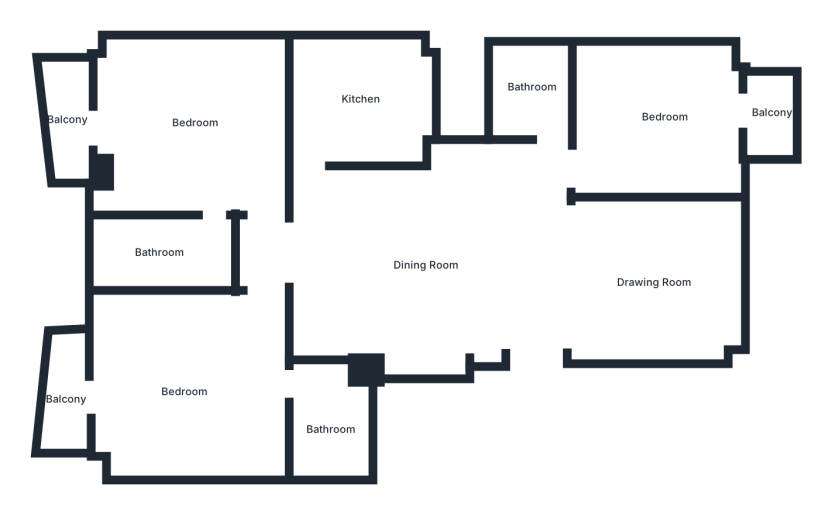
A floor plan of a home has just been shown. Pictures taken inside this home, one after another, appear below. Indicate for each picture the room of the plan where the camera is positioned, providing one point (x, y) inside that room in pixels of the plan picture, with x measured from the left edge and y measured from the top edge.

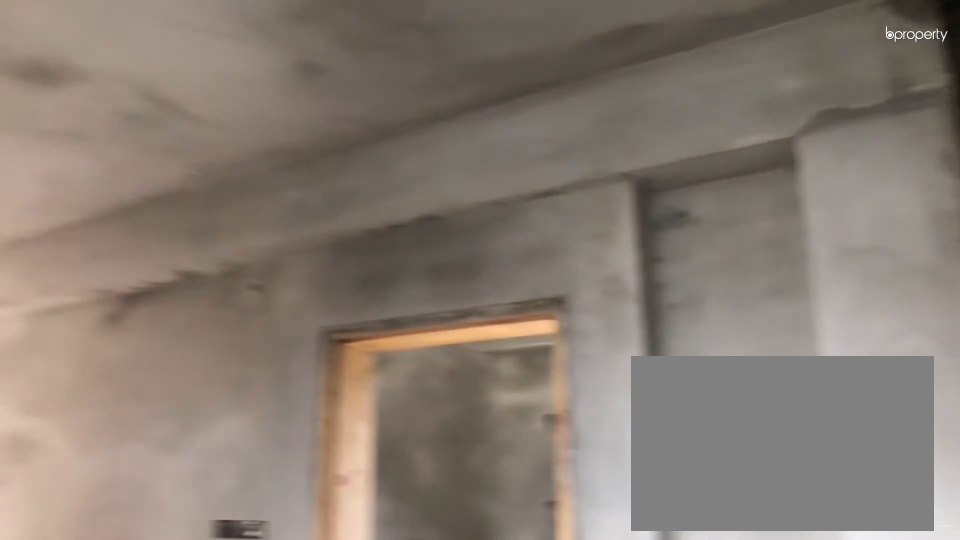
(645, 280)
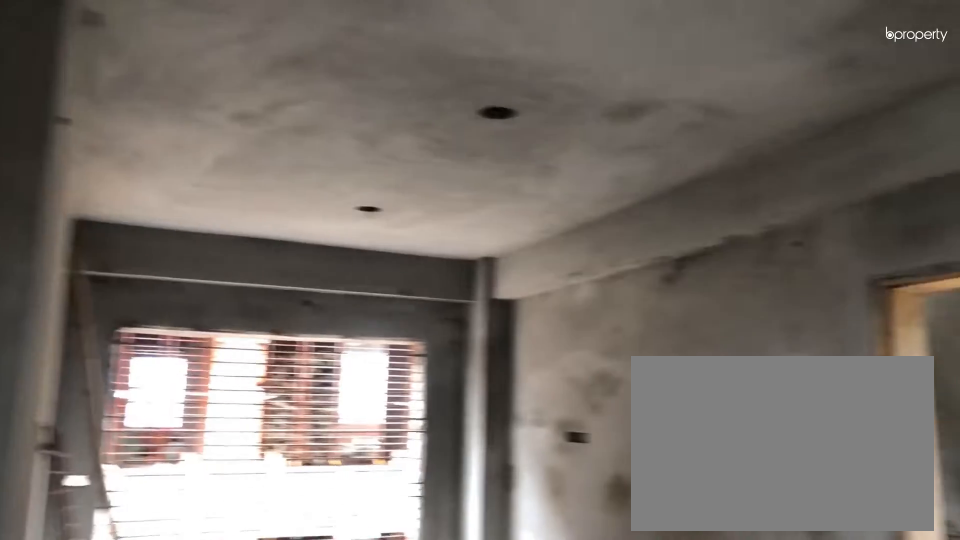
(417, 264)
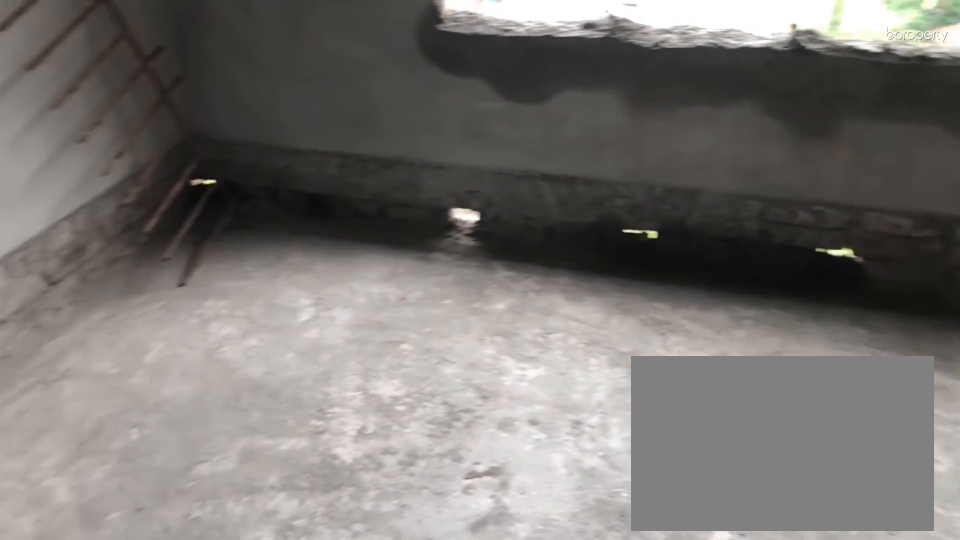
(651, 116)
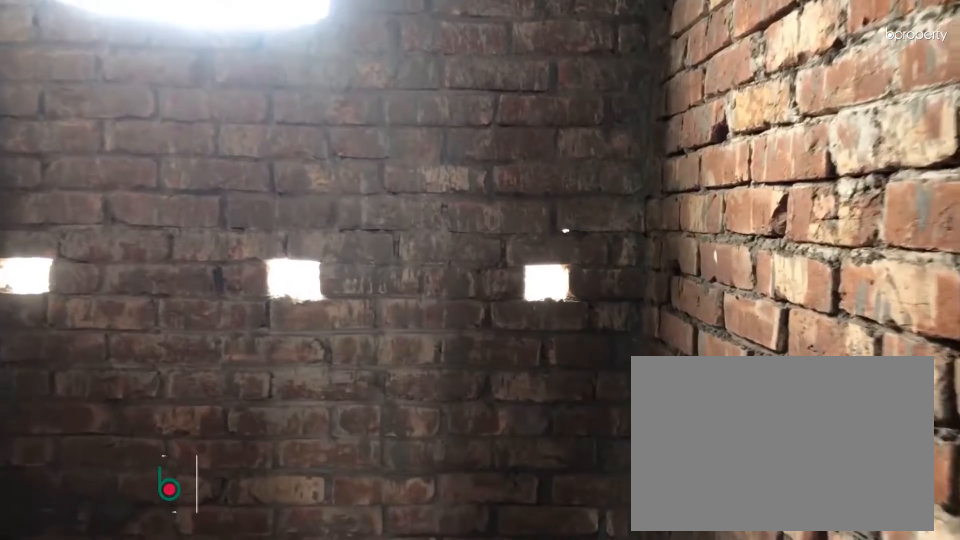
(531, 89)
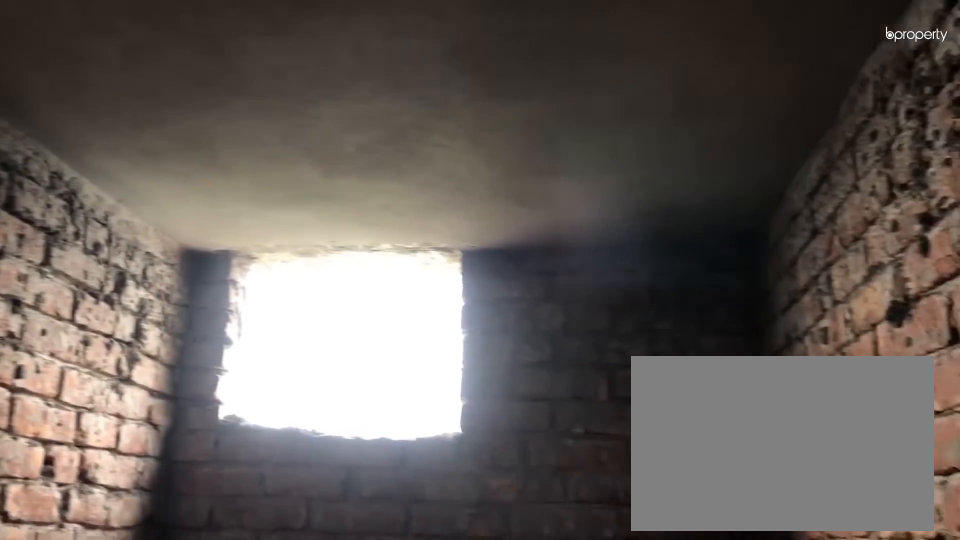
(531, 89)
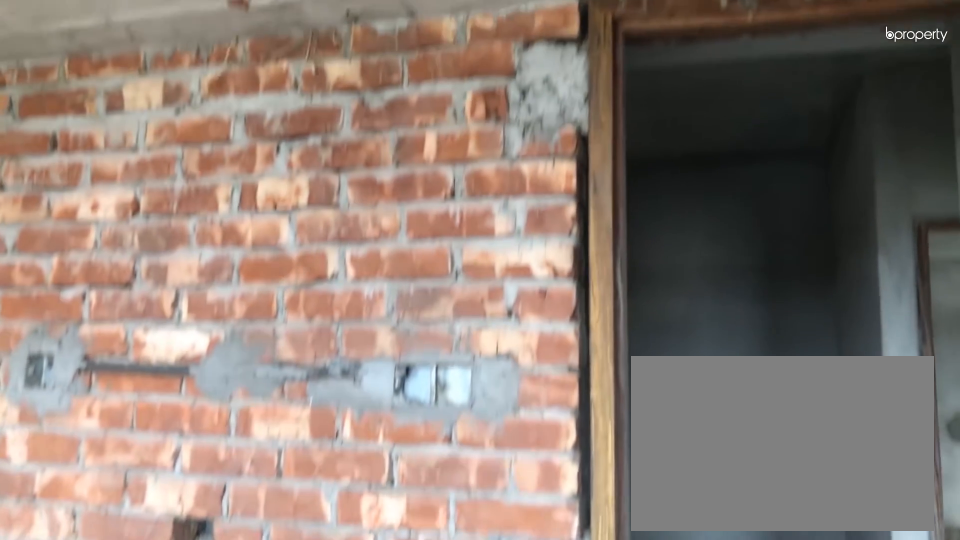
(363, 100)
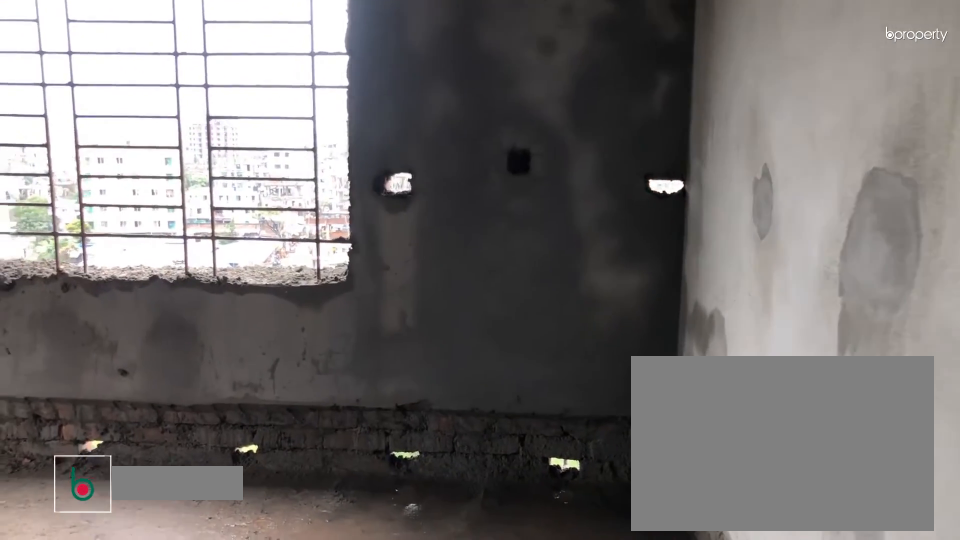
(186, 125)
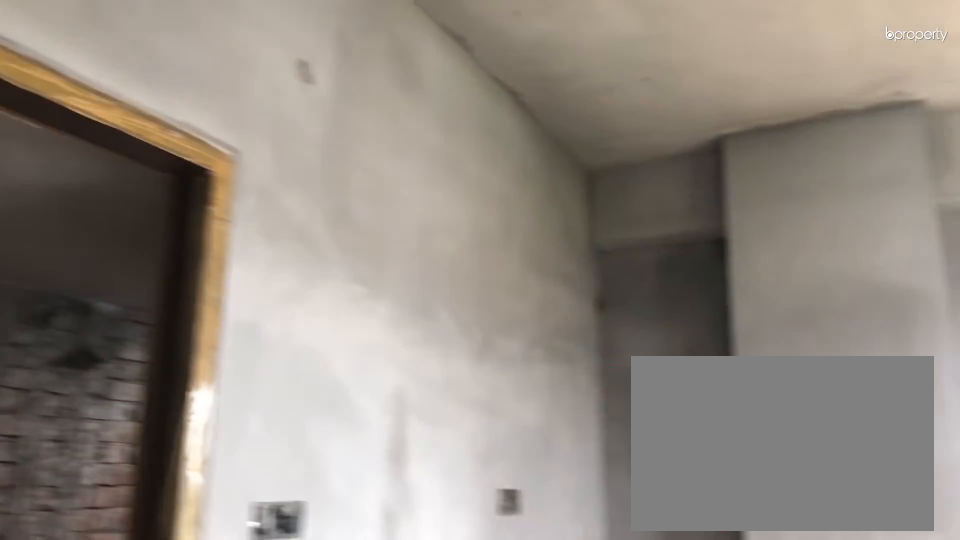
(185, 124)
